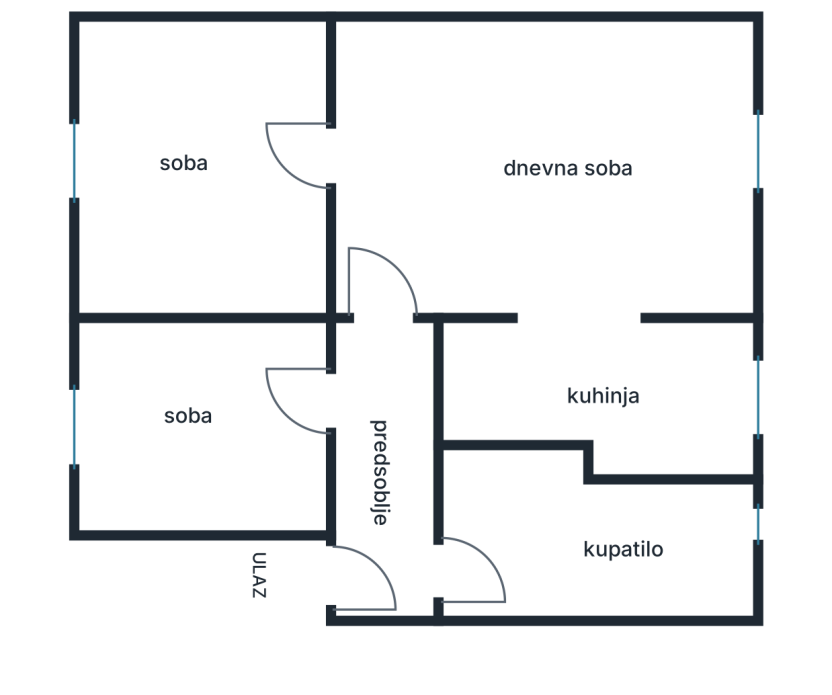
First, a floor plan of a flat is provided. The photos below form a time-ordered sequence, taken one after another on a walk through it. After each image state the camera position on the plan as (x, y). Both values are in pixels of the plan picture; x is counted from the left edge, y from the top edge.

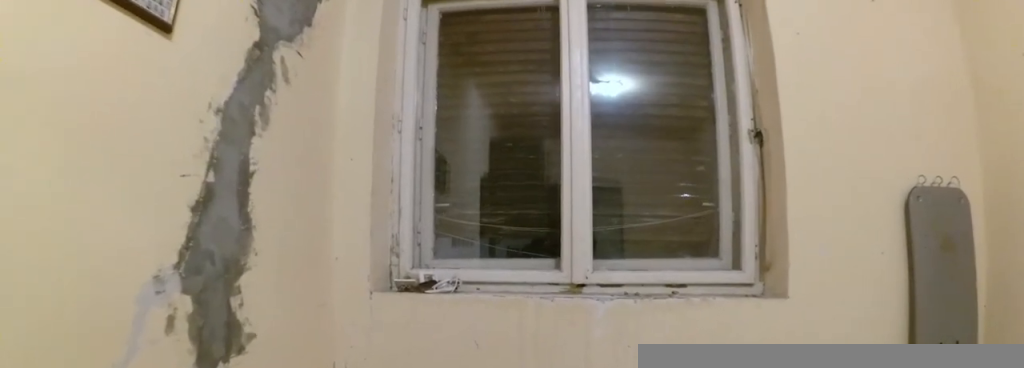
(202, 176)
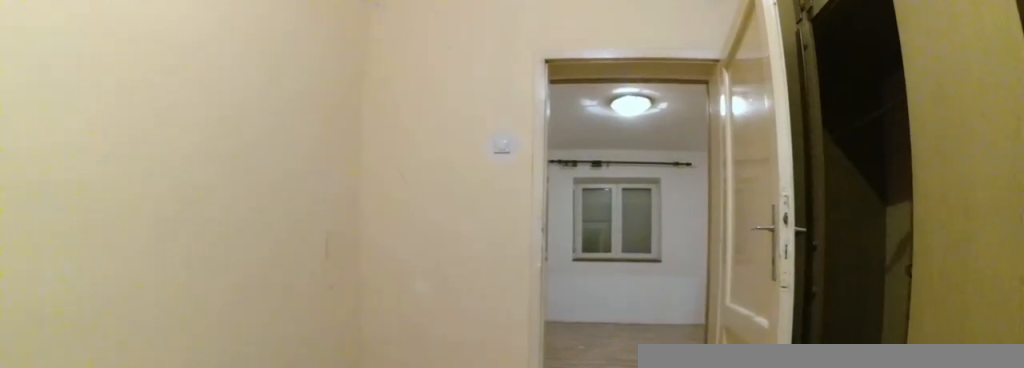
(169, 174)
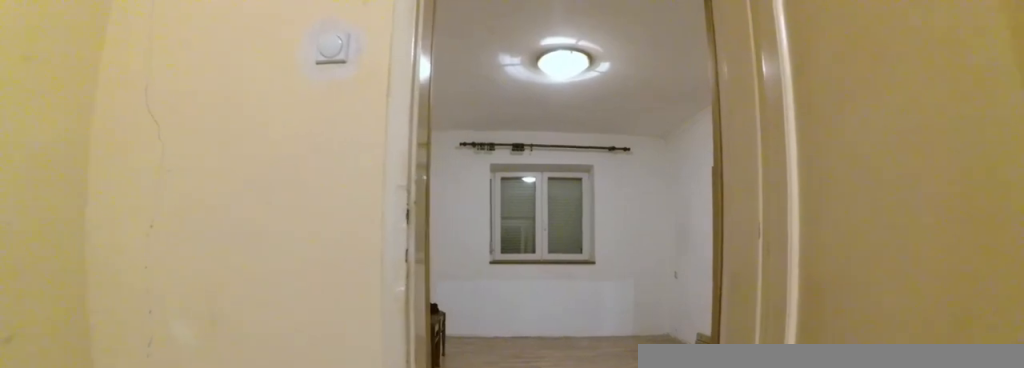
(233, 174)
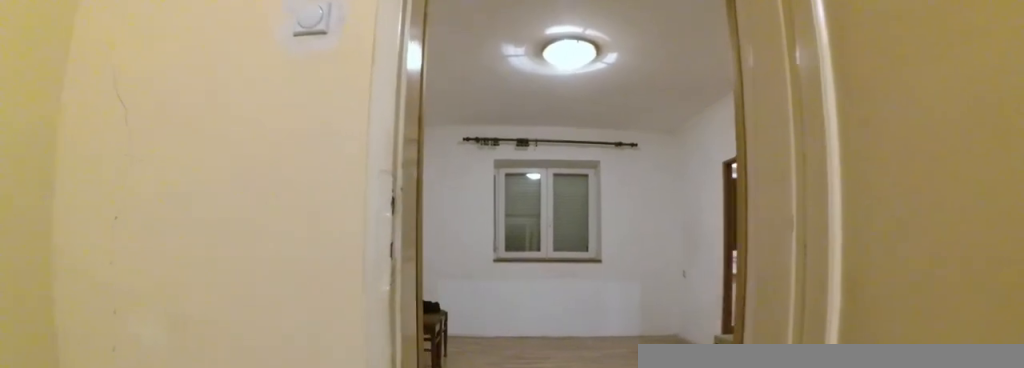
(240, 174)
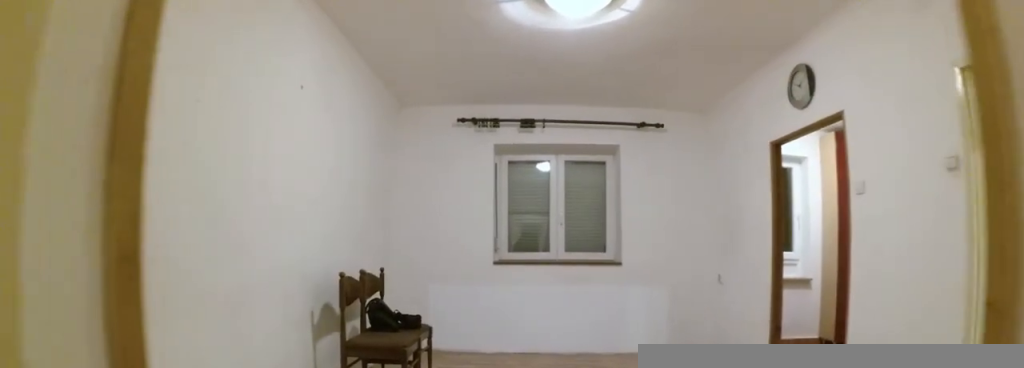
(288, 173)
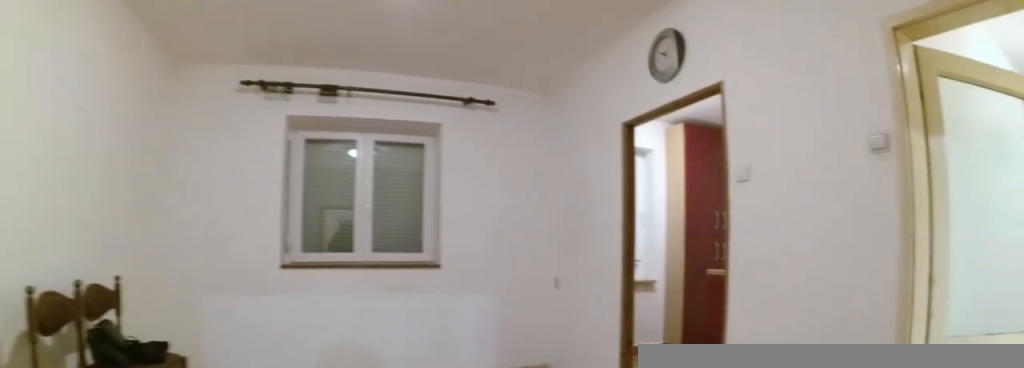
(349, 160)
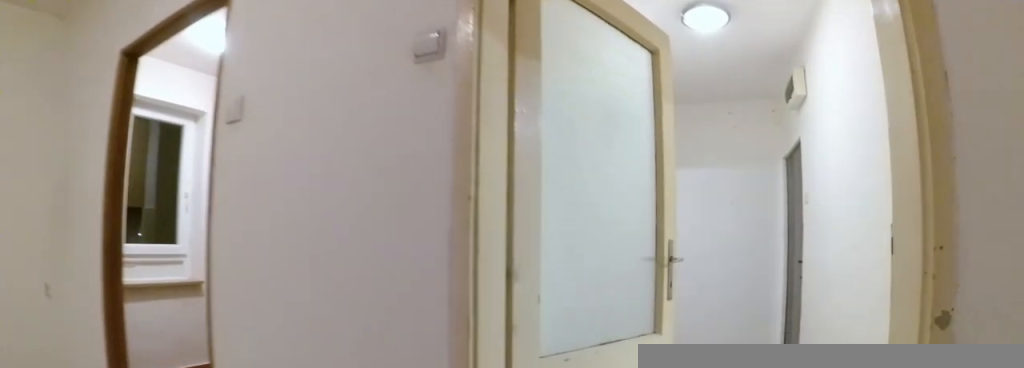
(373, 194)
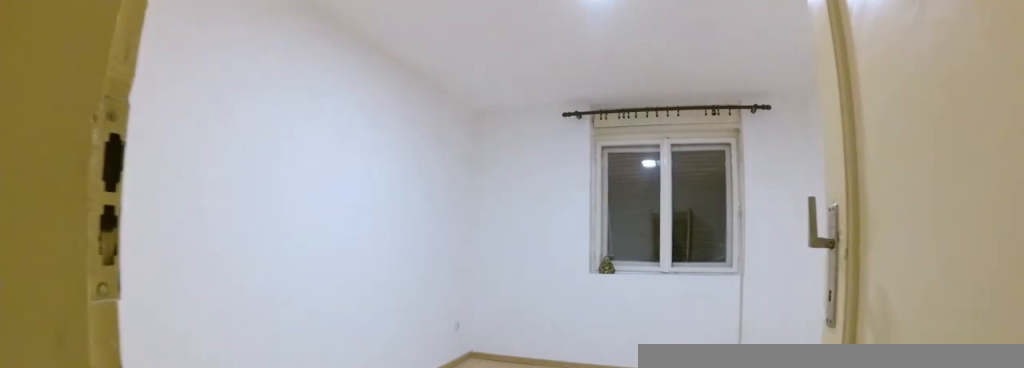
(373, 378)
